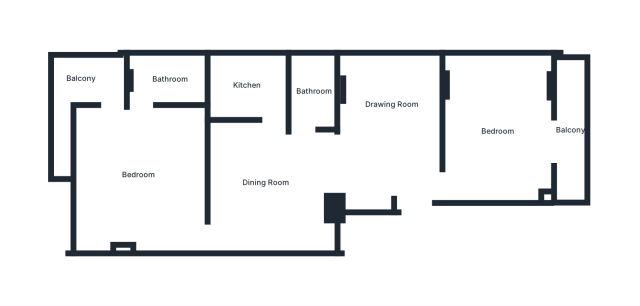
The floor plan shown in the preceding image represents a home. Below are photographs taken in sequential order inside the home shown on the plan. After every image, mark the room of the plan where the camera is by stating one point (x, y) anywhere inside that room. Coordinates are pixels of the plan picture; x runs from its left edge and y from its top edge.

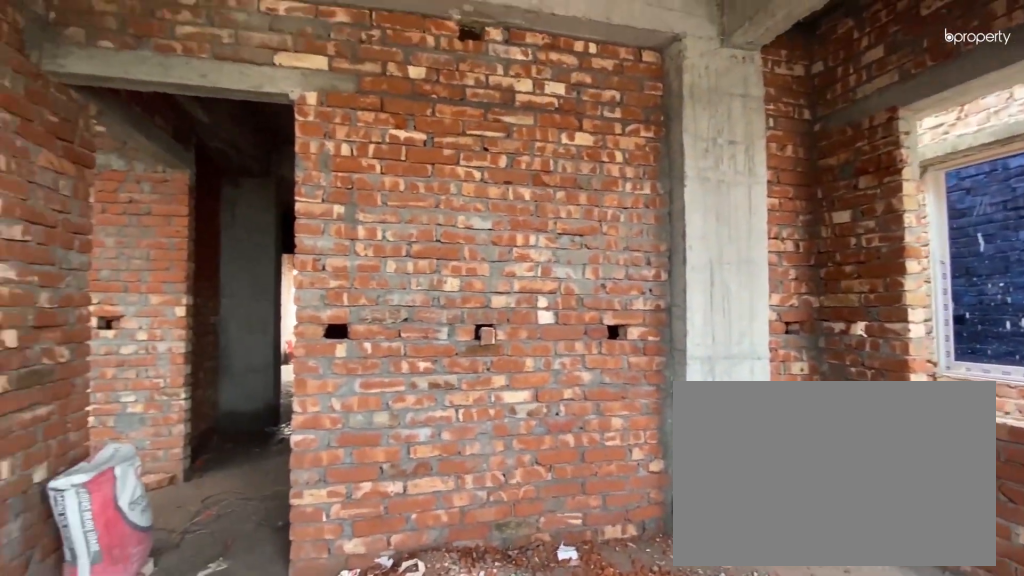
(495, 132)
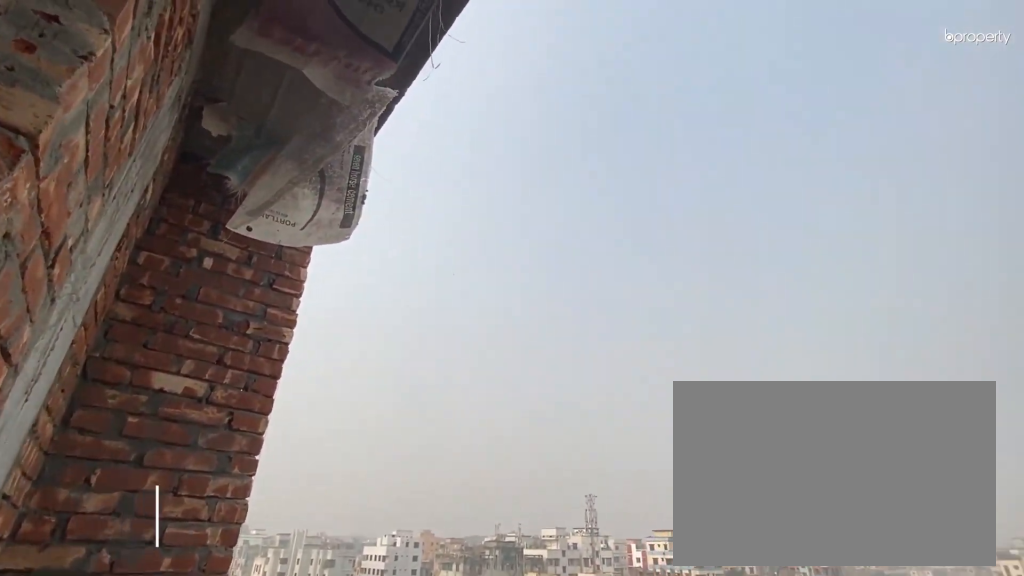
(573, 130)
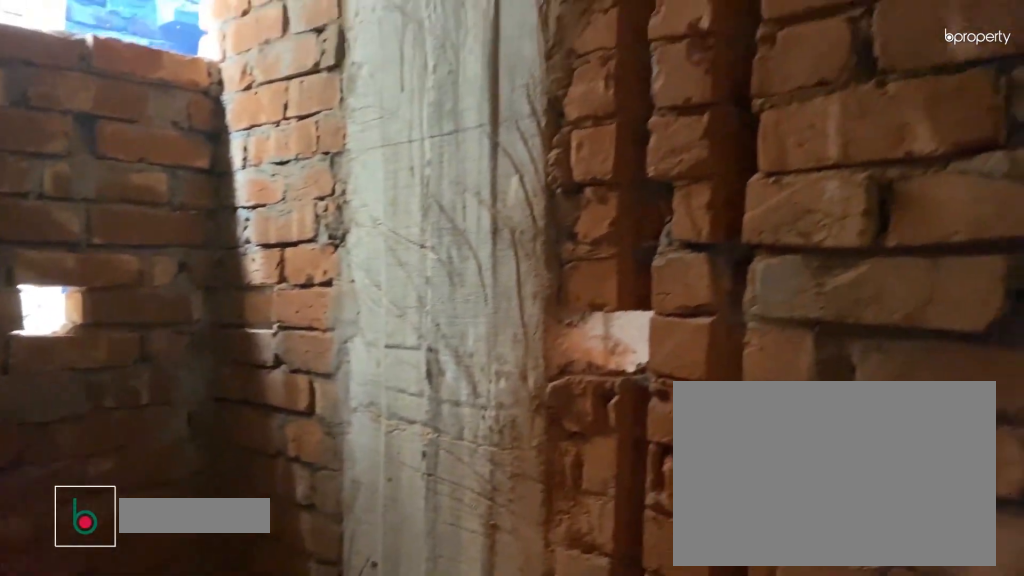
(315, 92)
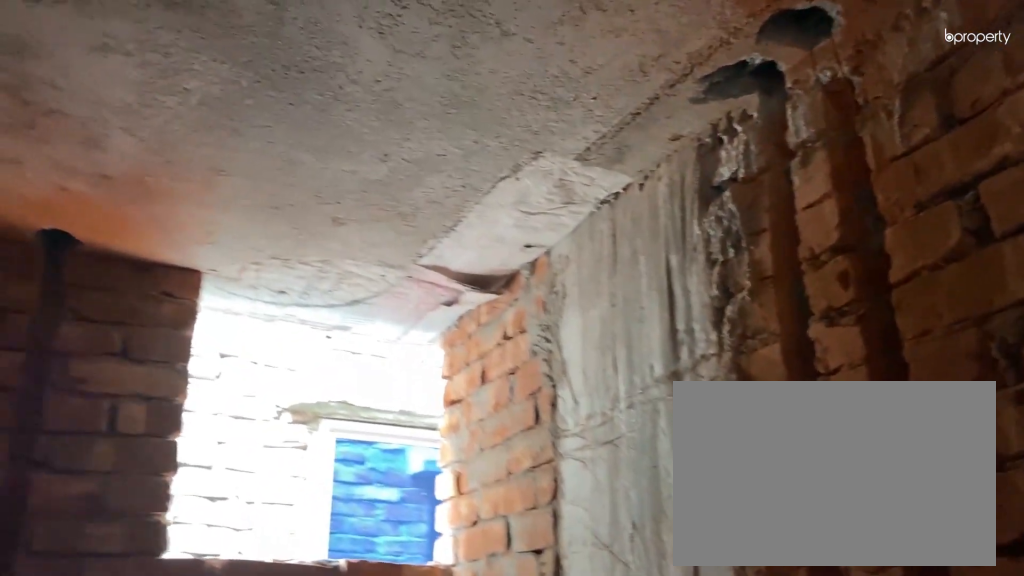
(315, 92)
